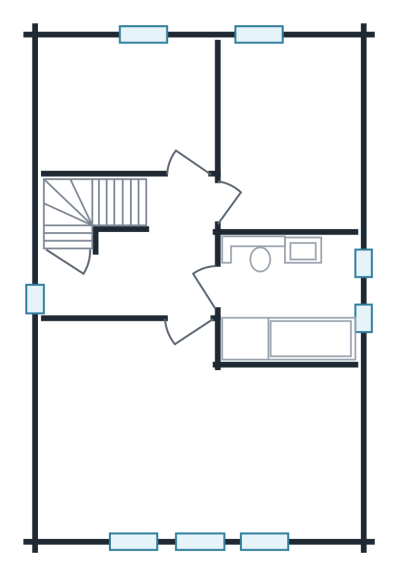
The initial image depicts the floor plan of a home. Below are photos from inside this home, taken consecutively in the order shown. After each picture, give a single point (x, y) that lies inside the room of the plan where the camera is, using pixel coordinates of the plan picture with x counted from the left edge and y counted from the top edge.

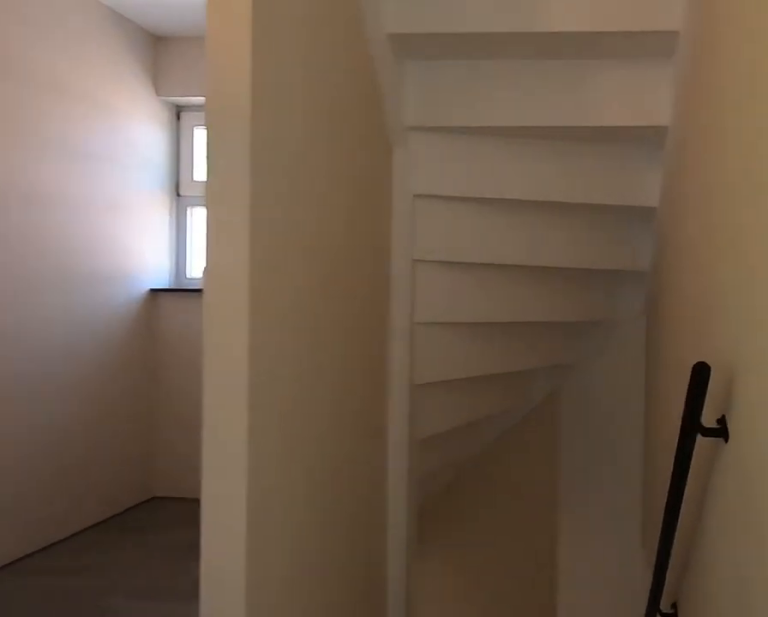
(143, 260)
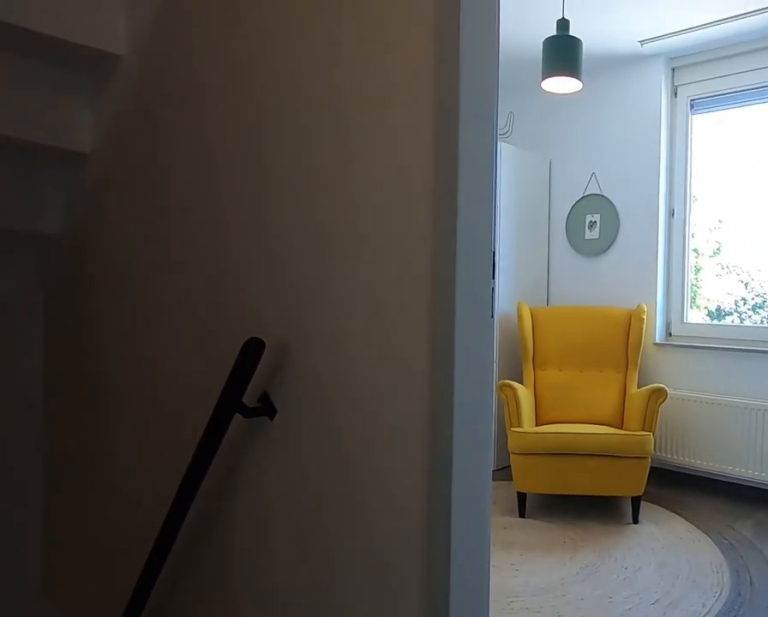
(143, 260)
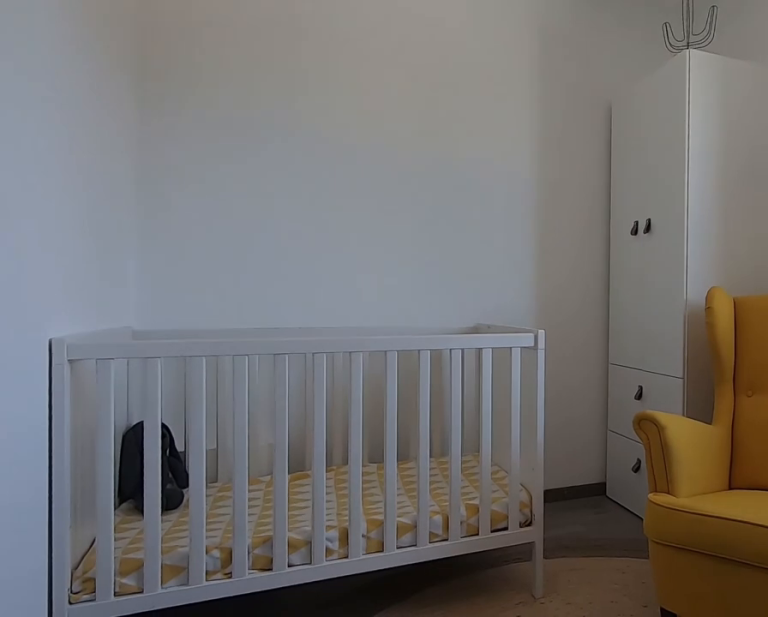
(129, 107)
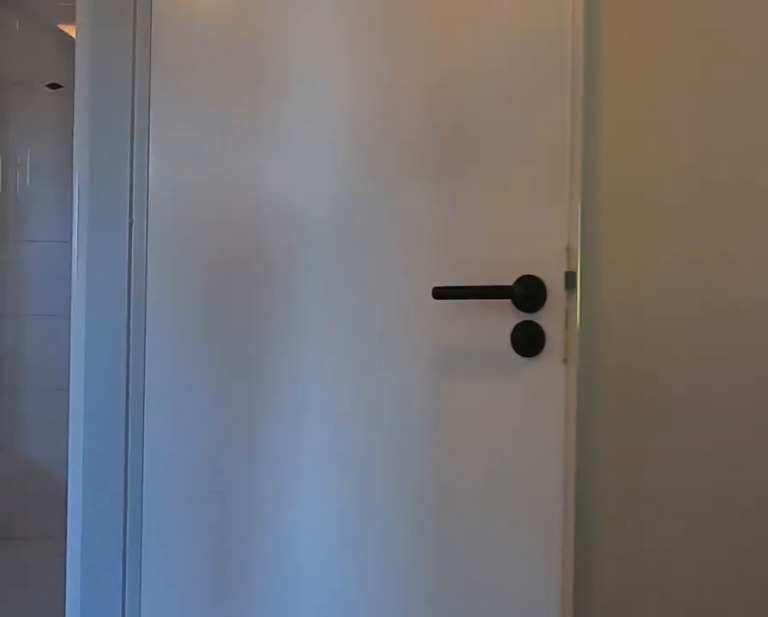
(143, 260)
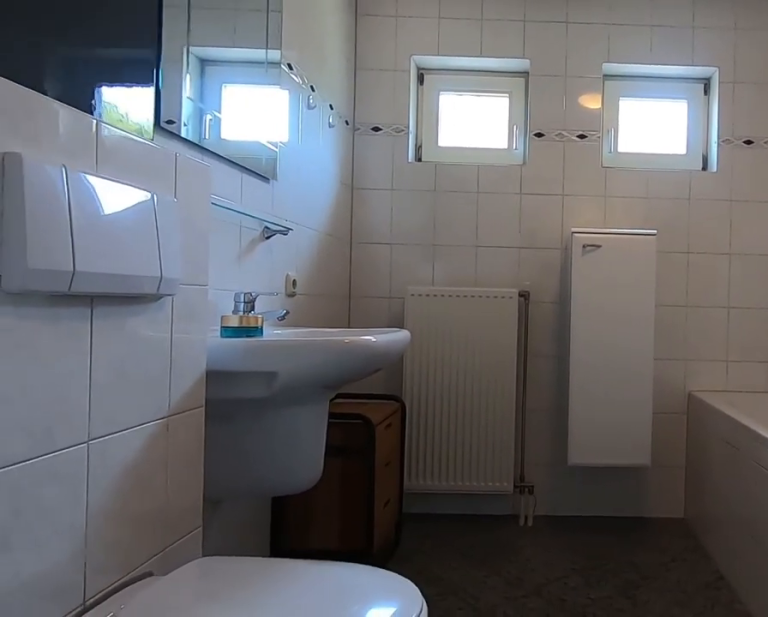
(287, 297)
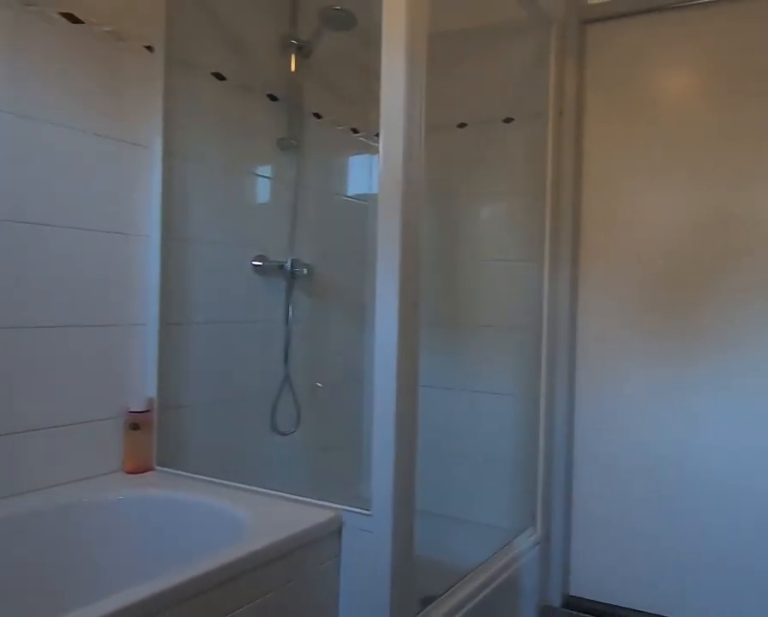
(287, 297)
